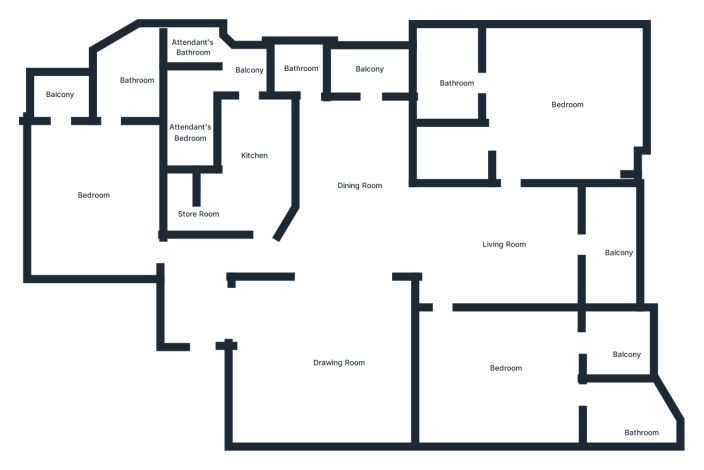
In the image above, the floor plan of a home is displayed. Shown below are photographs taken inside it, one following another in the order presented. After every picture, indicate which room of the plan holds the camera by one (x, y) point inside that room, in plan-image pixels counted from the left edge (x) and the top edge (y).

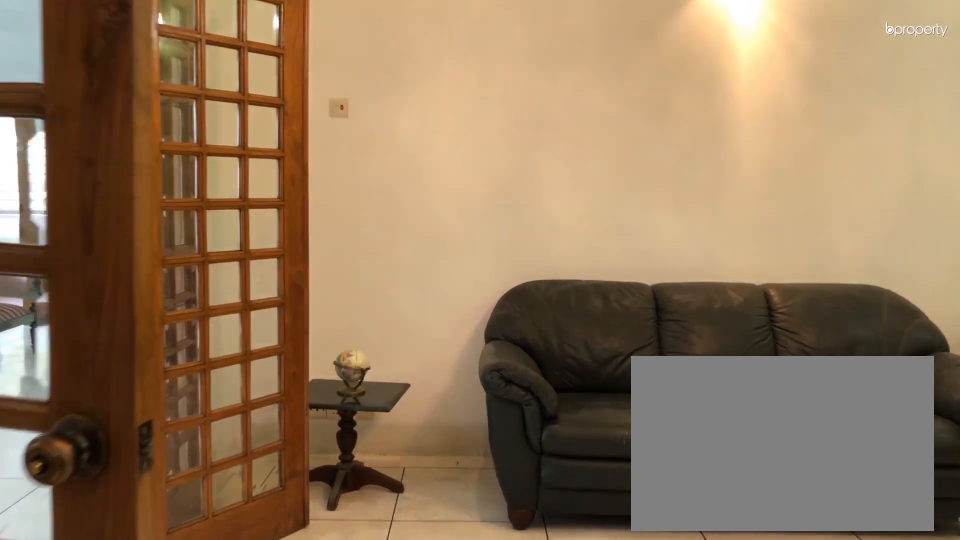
(327, 363)
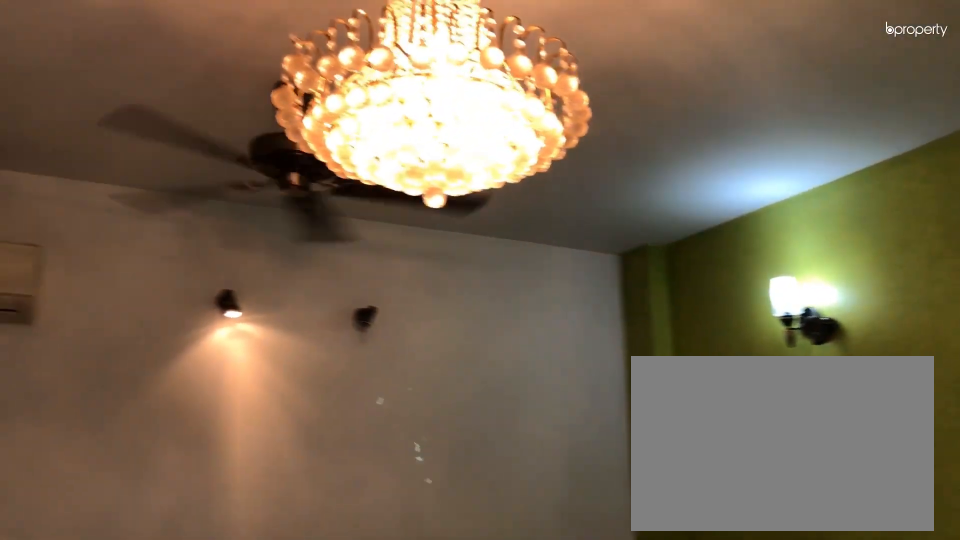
(313, 348)
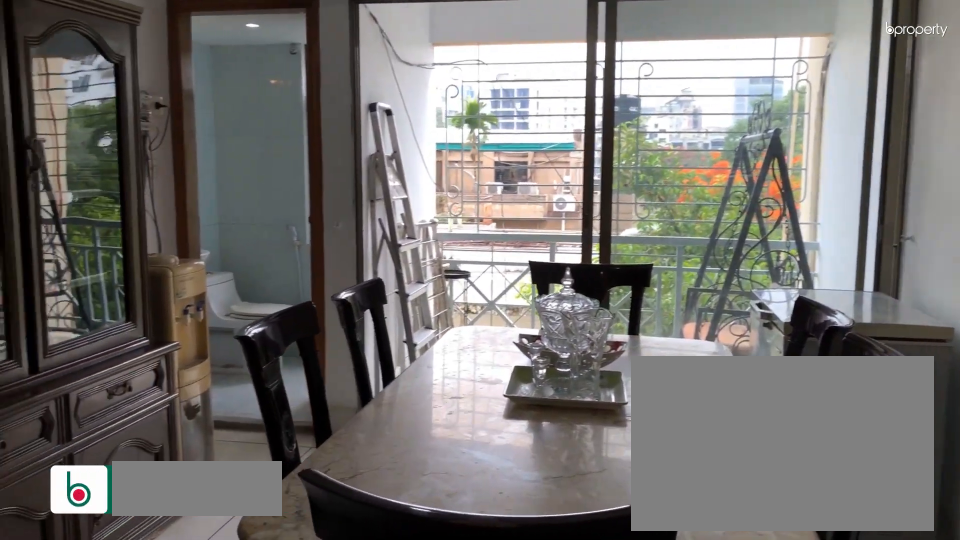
(355, 172)
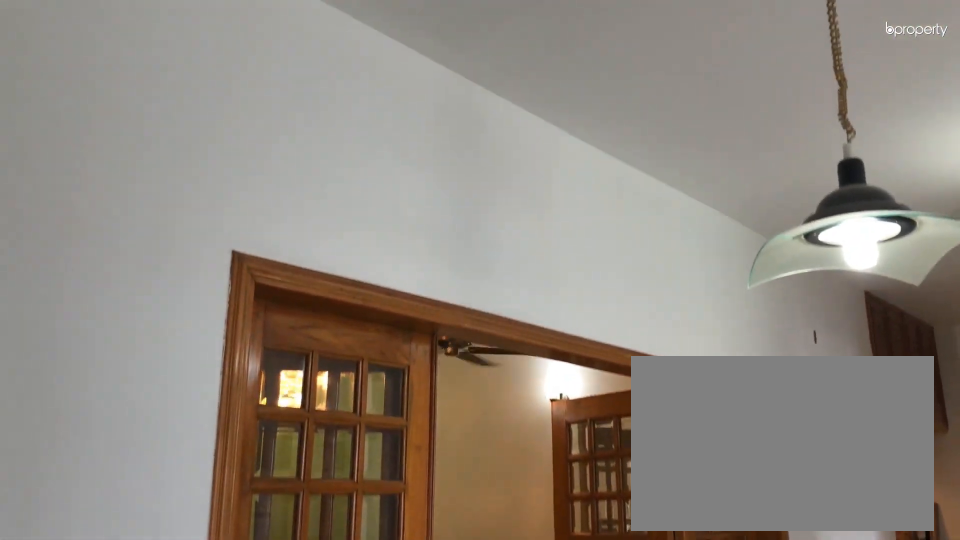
(355, 172)
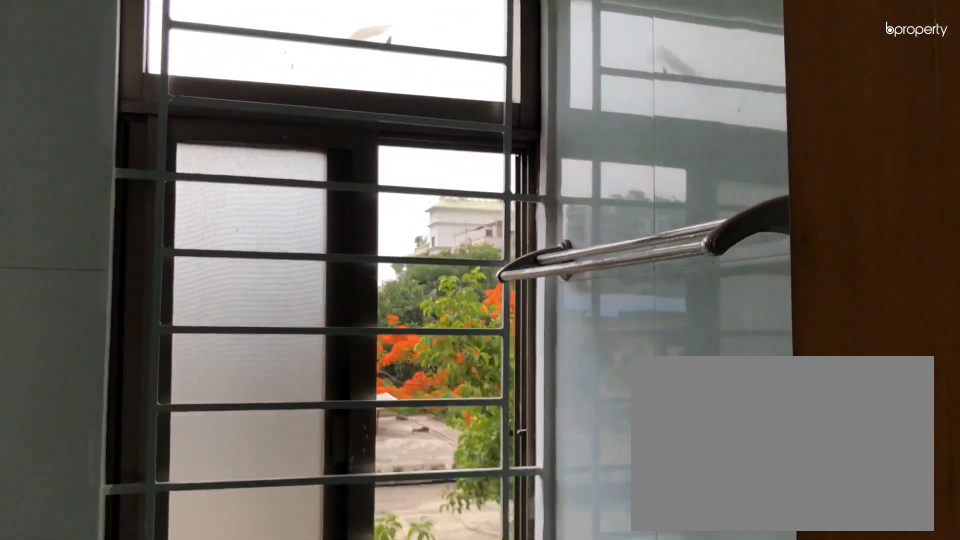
(296, 65)
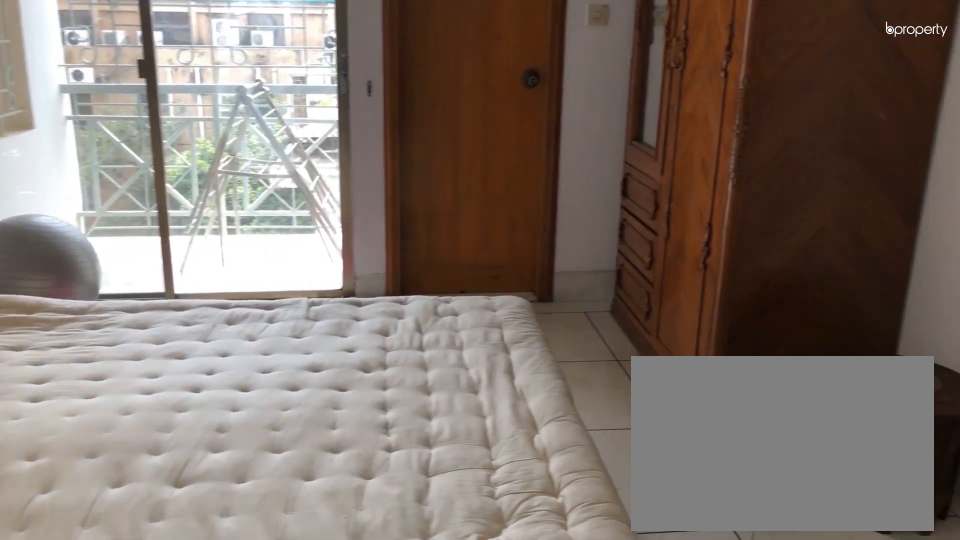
(99, 176)
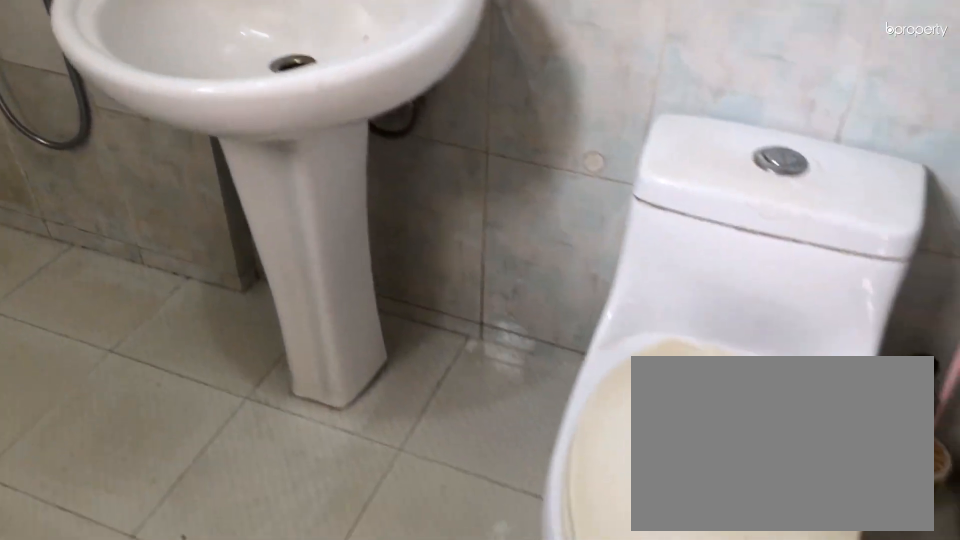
(130, 66)
